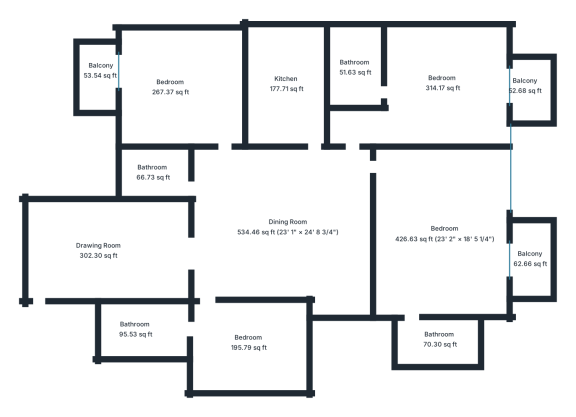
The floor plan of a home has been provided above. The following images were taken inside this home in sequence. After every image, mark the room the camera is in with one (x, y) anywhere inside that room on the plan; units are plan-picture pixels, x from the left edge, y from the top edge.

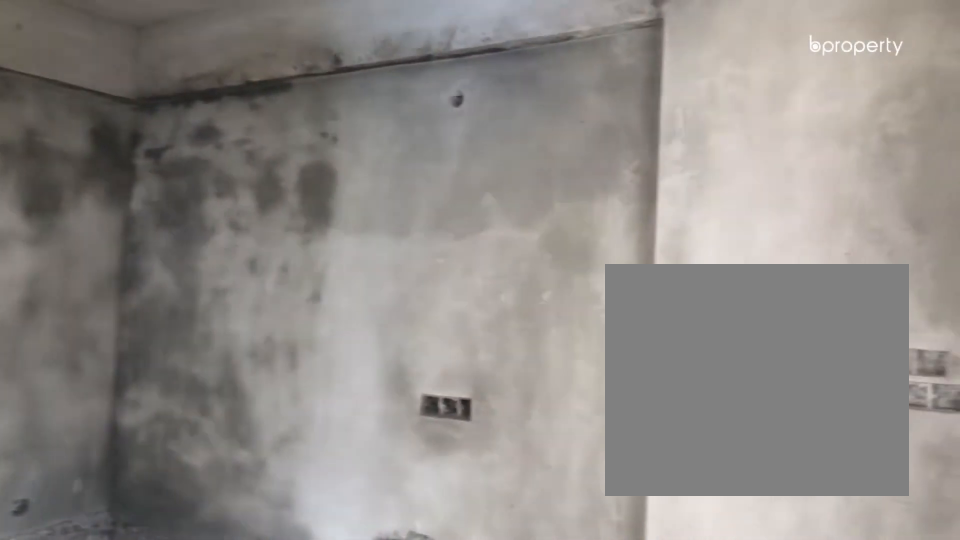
(97, 252)
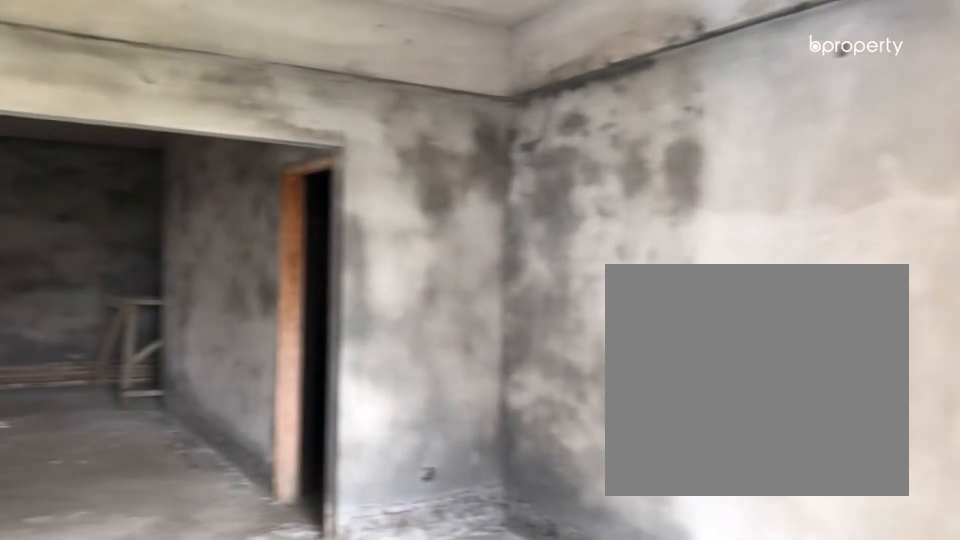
(97, 252)
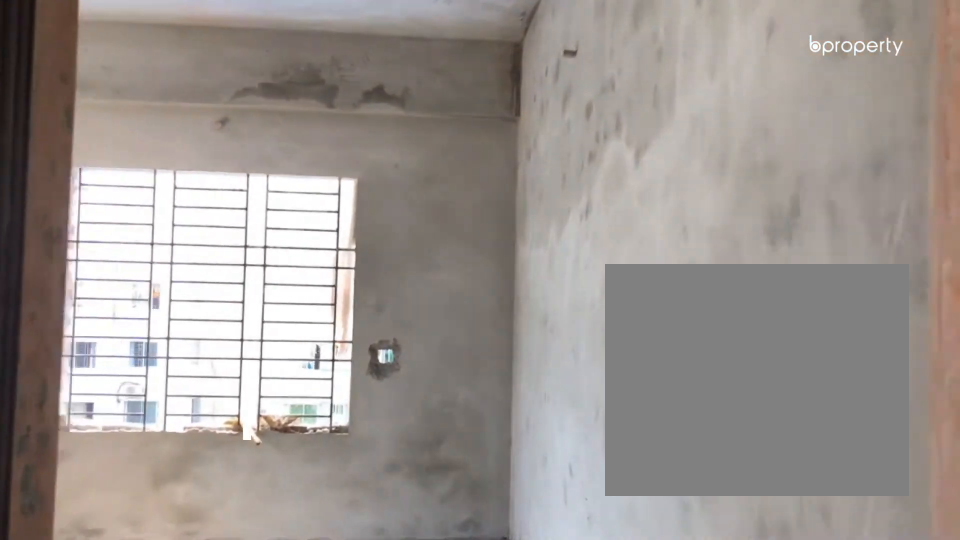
(170, 86)
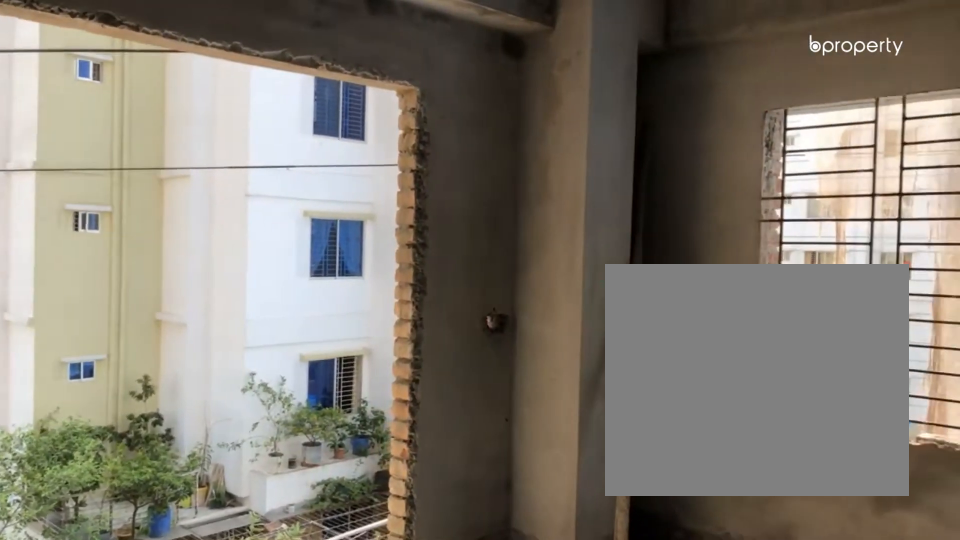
(169, 86)
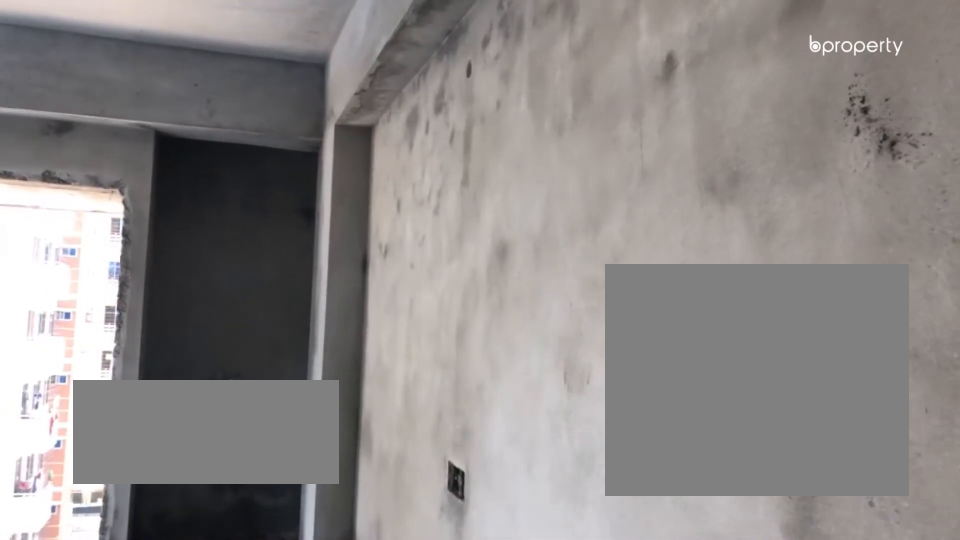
(442, 83)
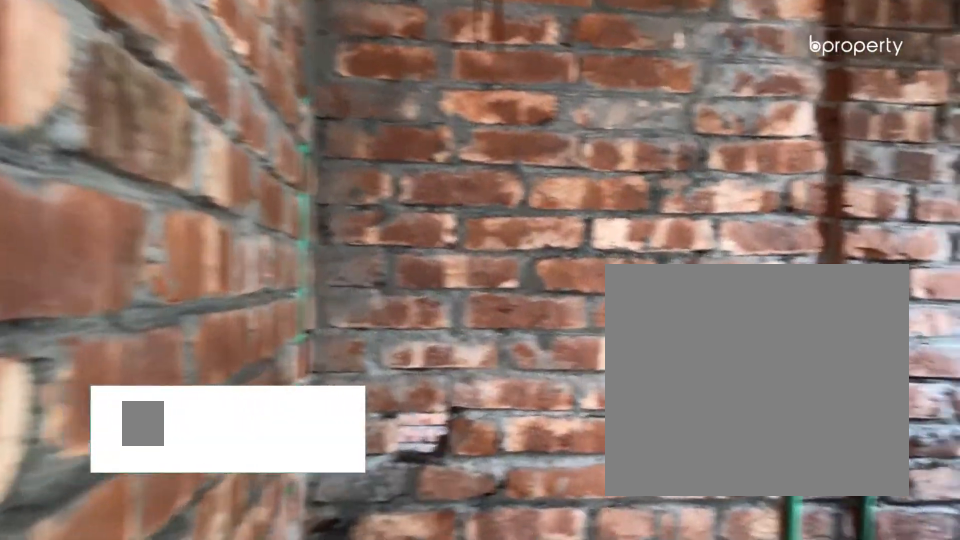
(356, 73)
